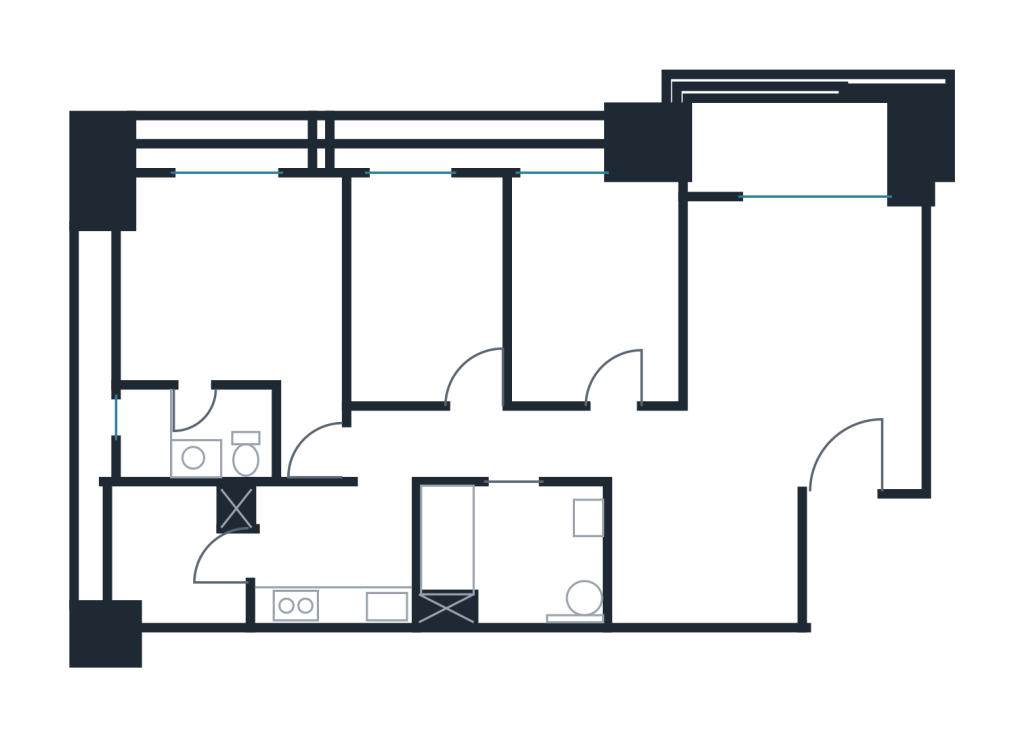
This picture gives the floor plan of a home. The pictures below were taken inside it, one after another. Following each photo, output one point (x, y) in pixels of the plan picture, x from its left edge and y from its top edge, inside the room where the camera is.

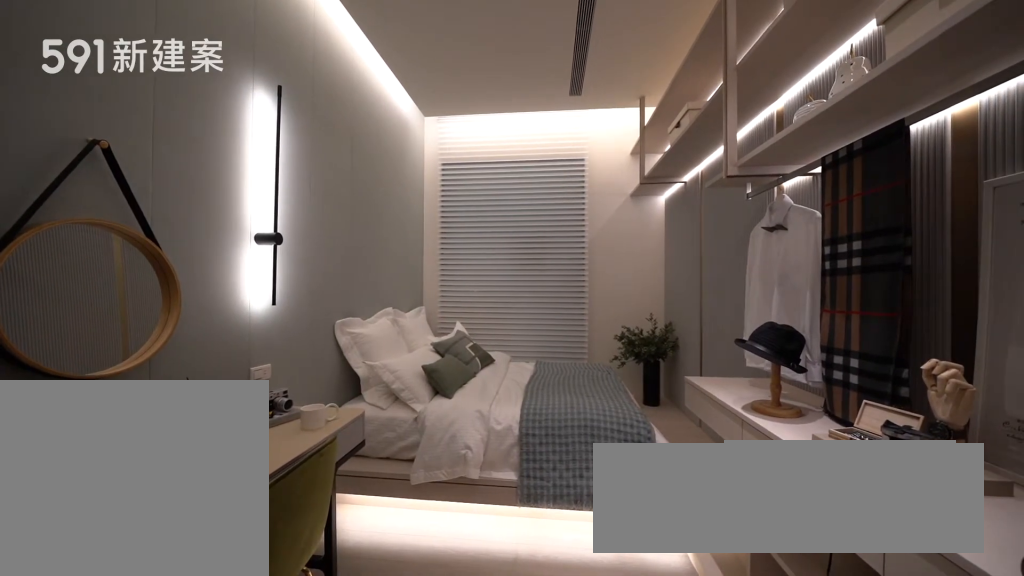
(427, 285)
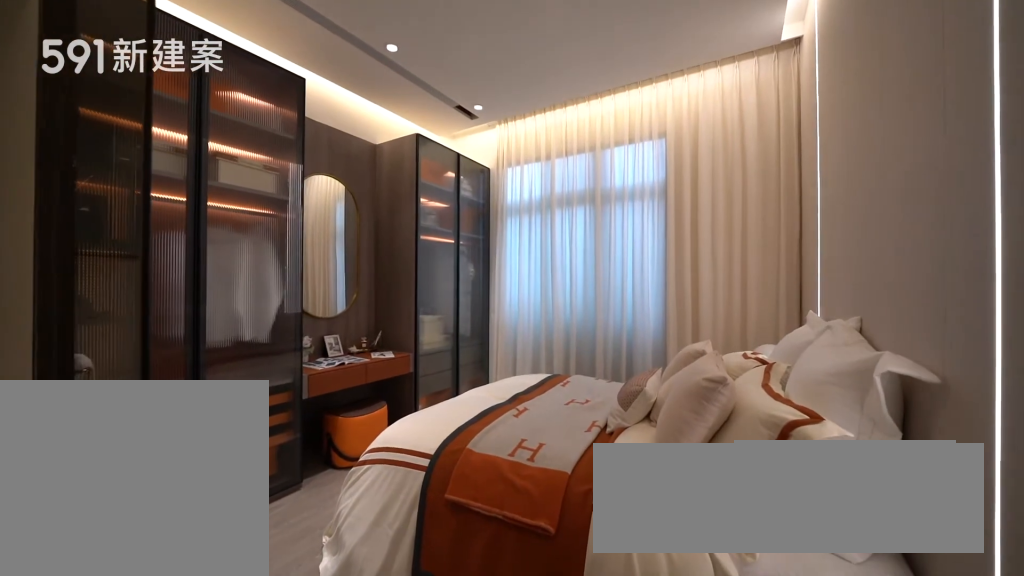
(242, 295)
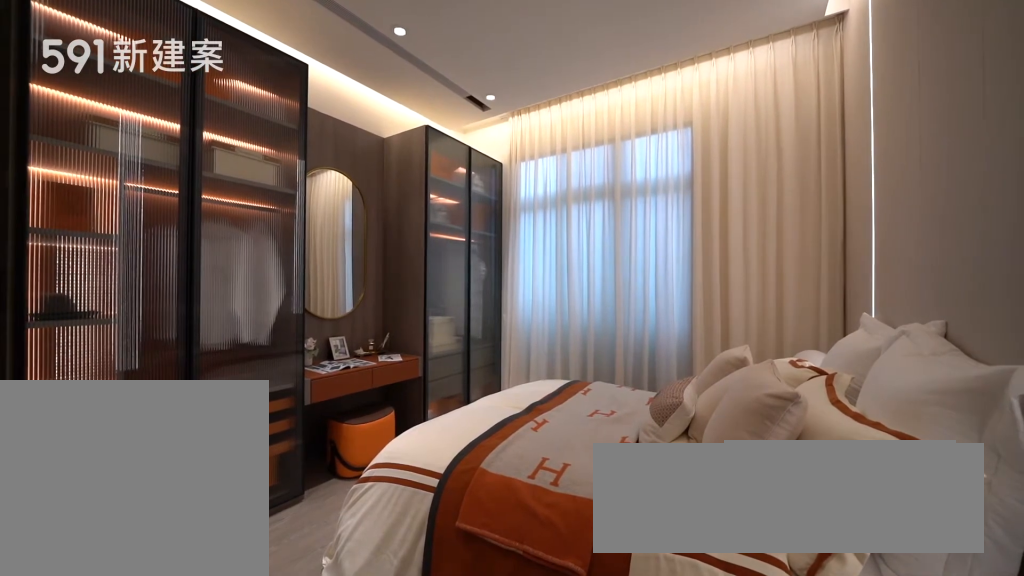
(242, 295)
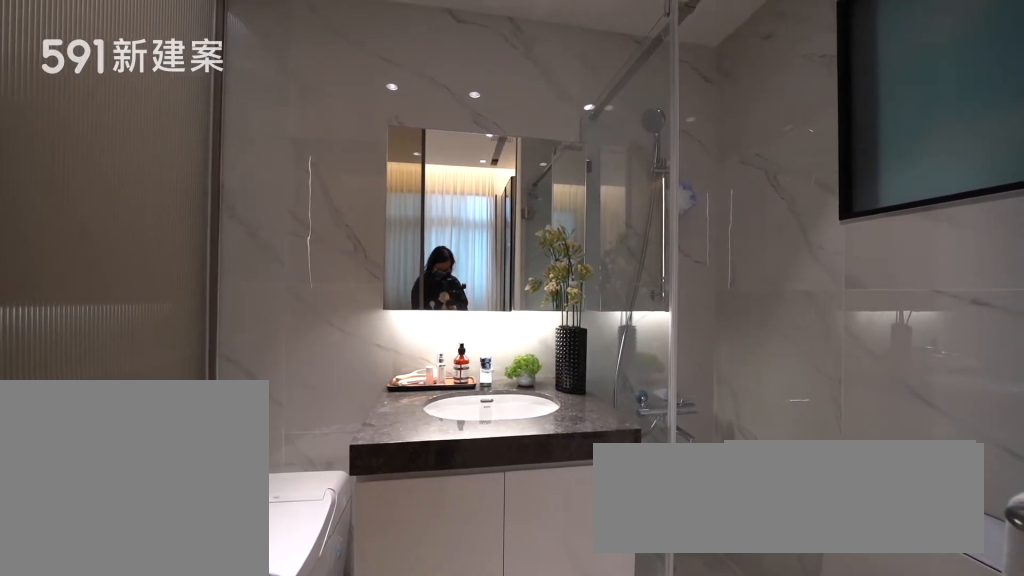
(197, 436)
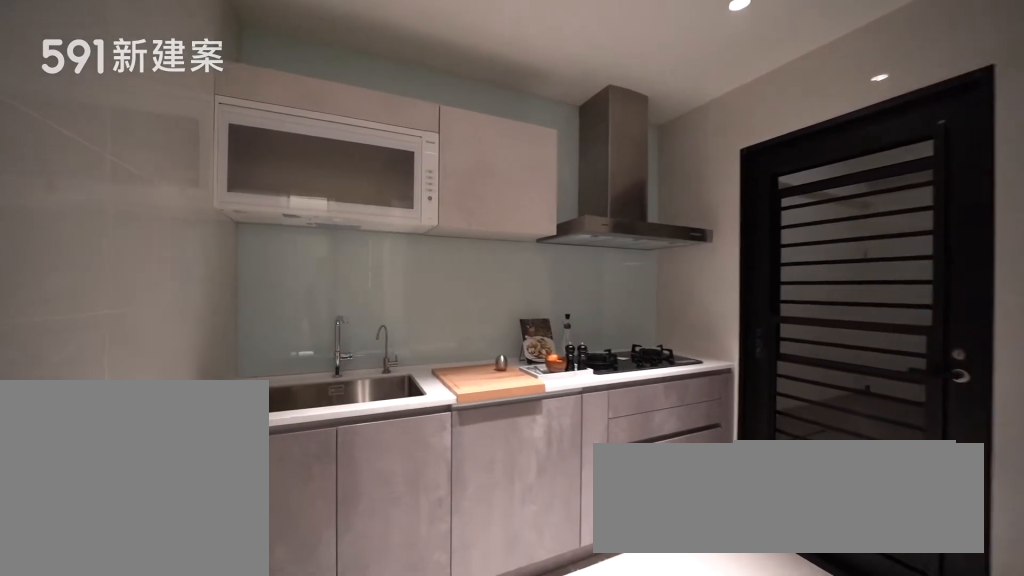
(328, 559)
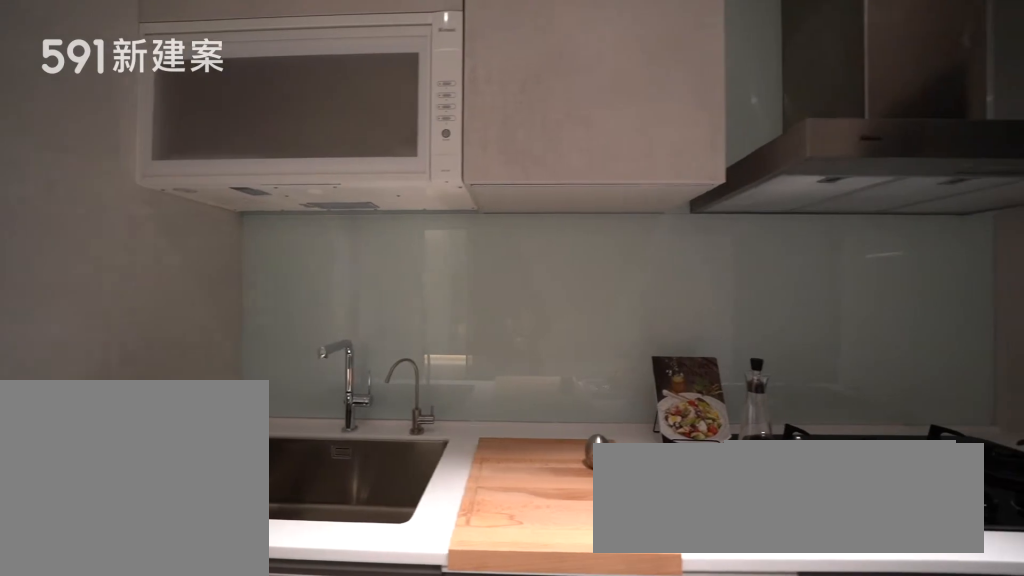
(328, 559)
